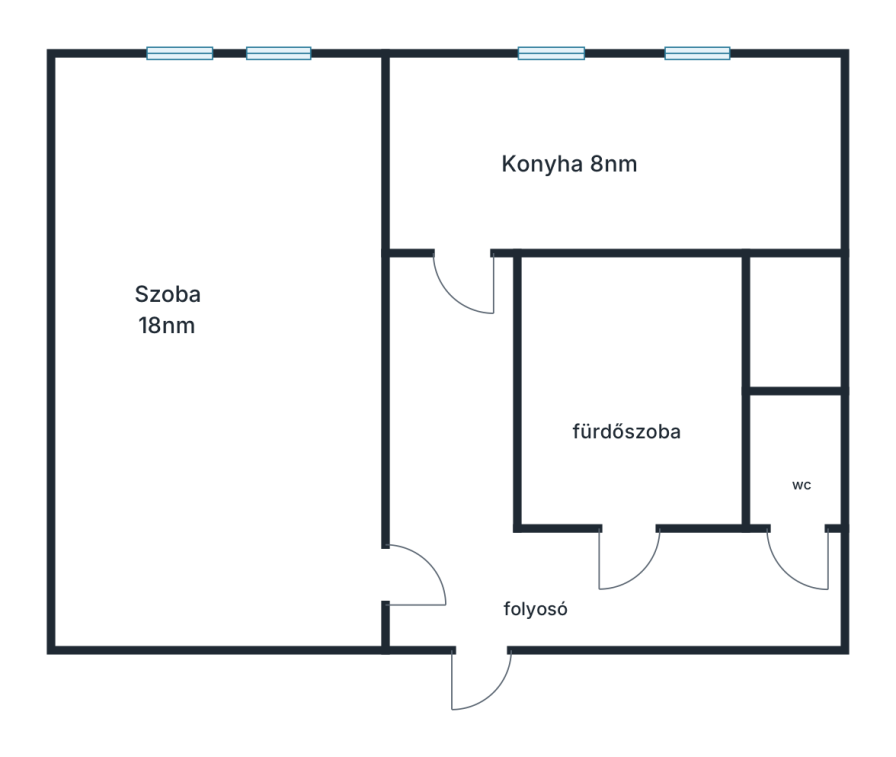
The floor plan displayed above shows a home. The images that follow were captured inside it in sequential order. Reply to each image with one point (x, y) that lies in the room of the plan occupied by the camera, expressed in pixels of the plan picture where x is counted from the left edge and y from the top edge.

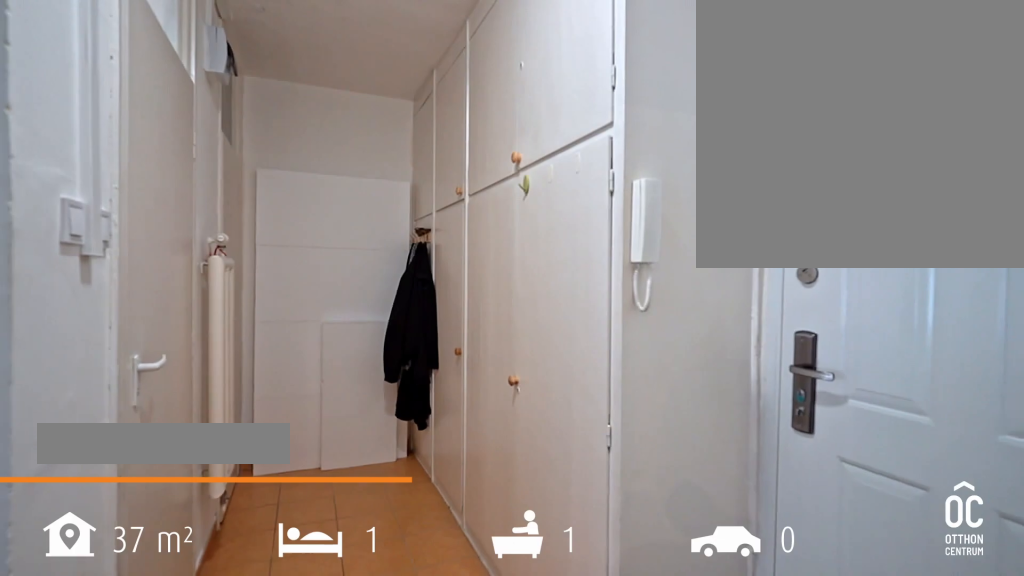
(473, 570)
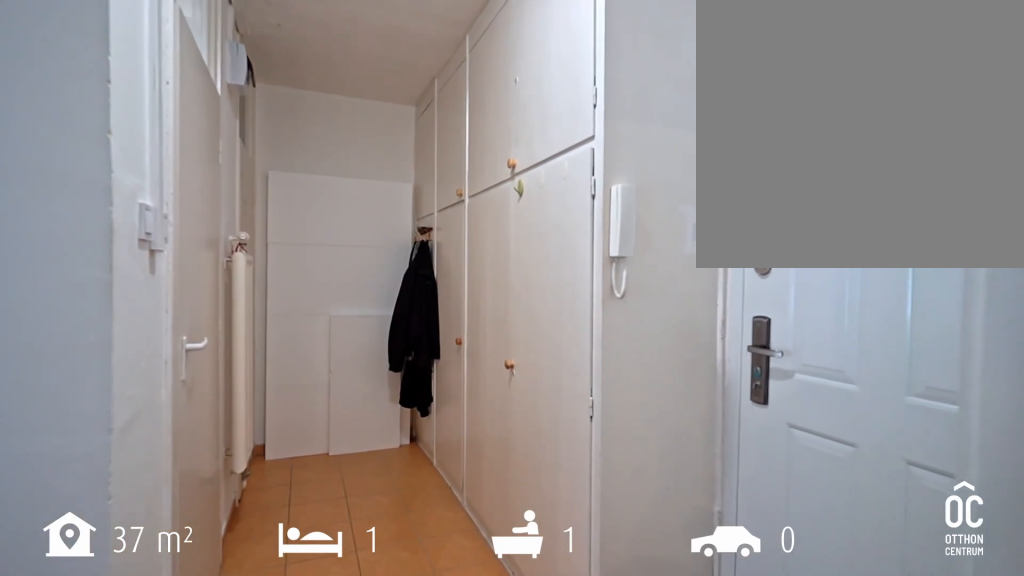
(473, 570)
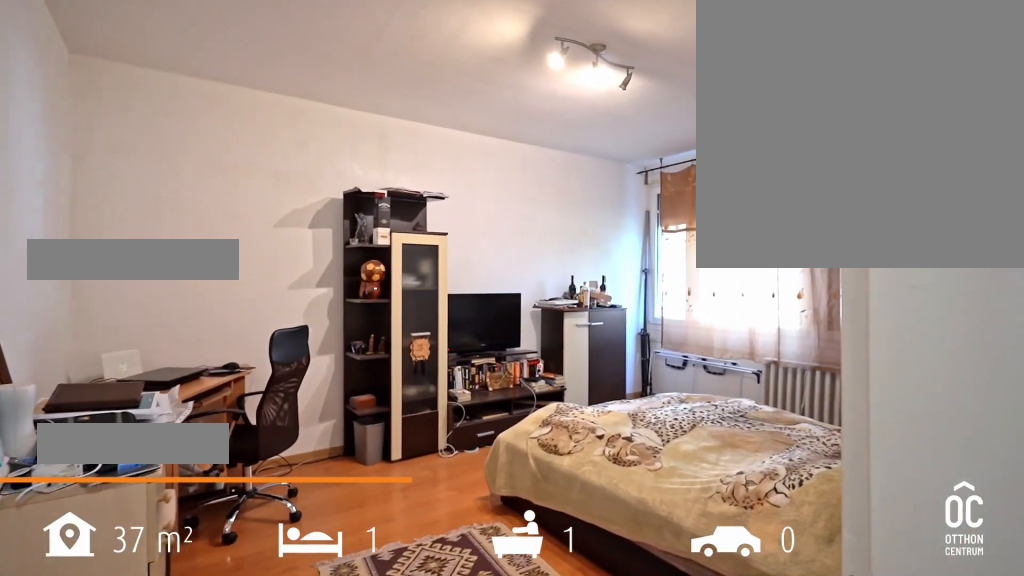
(213, 382)
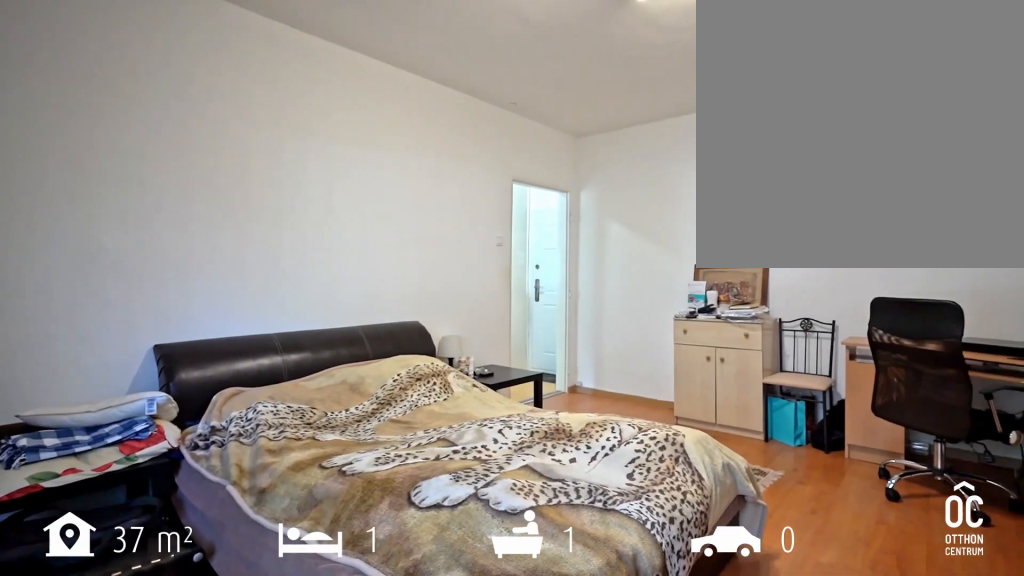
(213, 382)
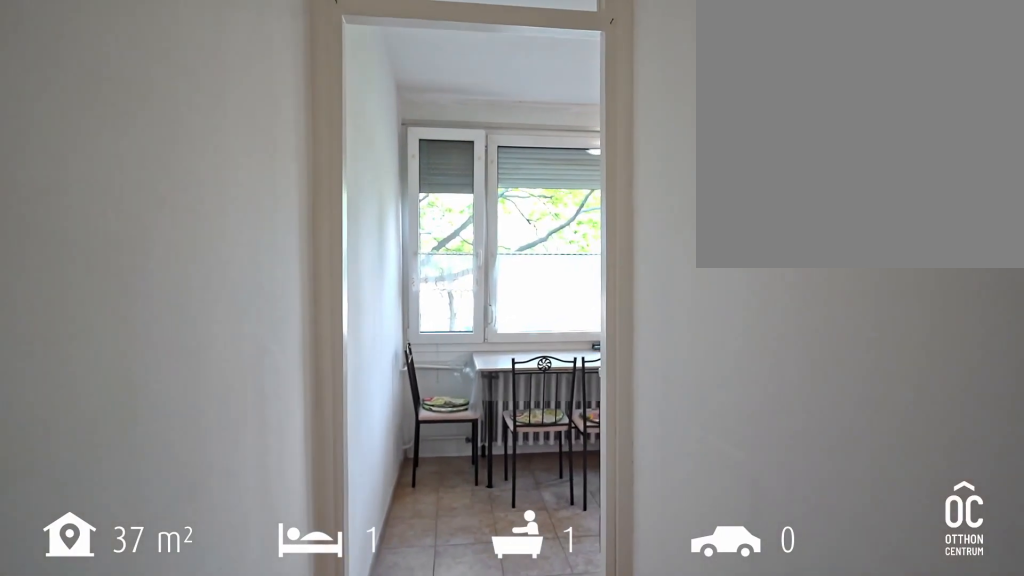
(452, 397)
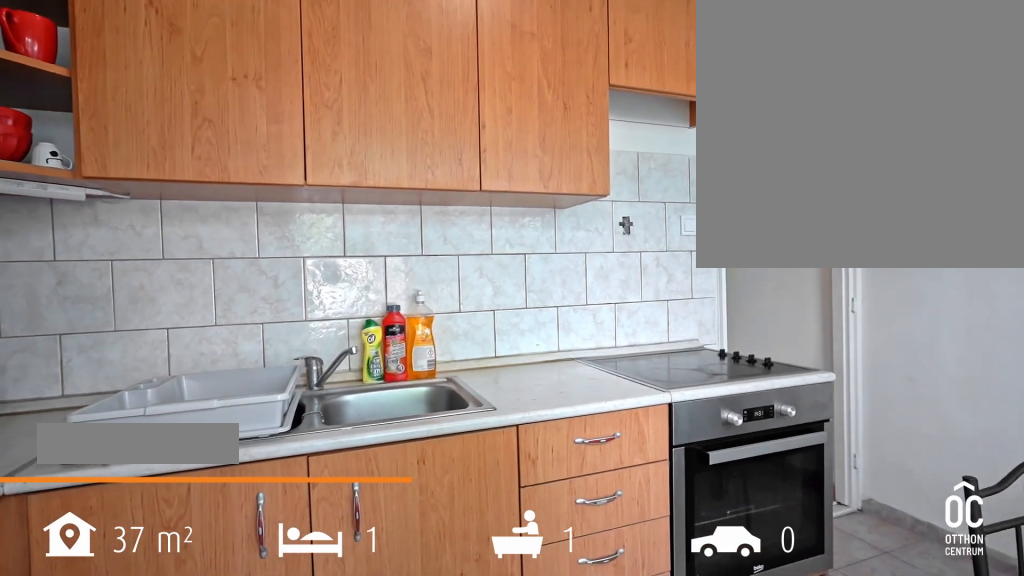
(615, 159)
